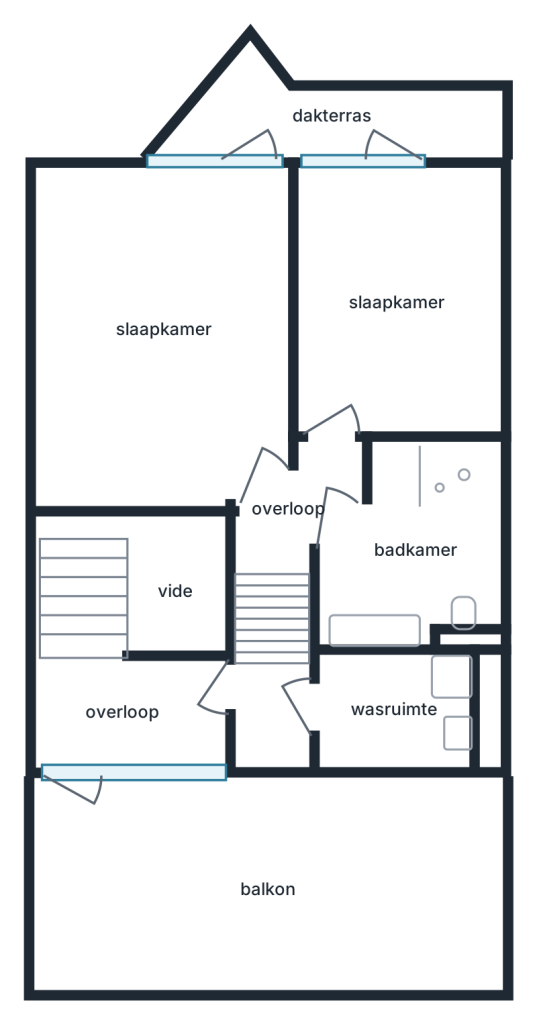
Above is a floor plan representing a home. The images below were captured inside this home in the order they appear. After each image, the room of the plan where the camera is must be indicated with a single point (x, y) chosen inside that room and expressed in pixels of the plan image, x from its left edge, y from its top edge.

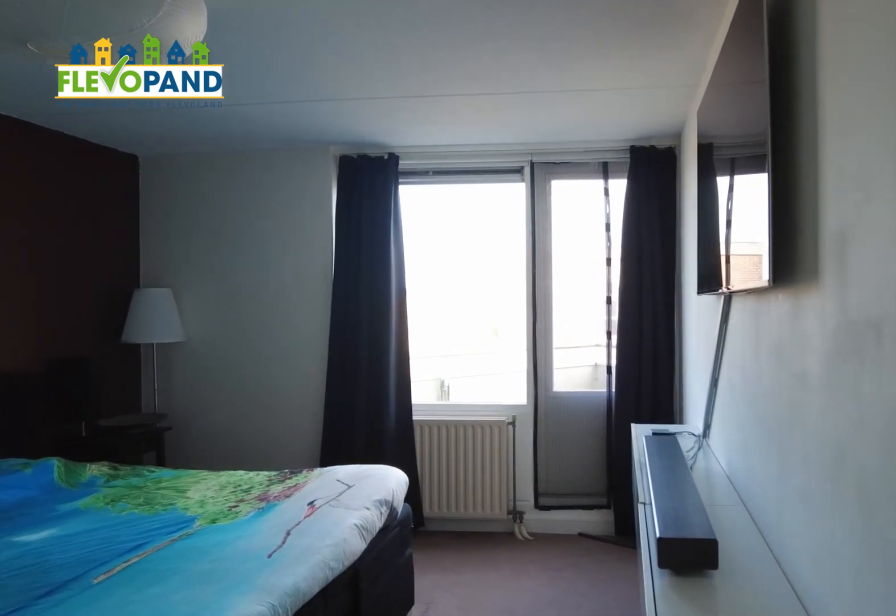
(81, 203)
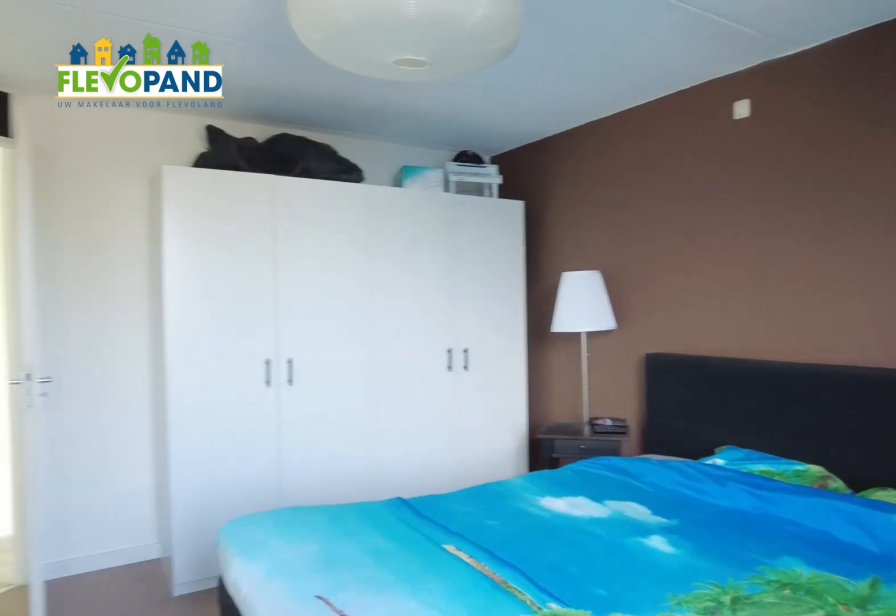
(81, 203)
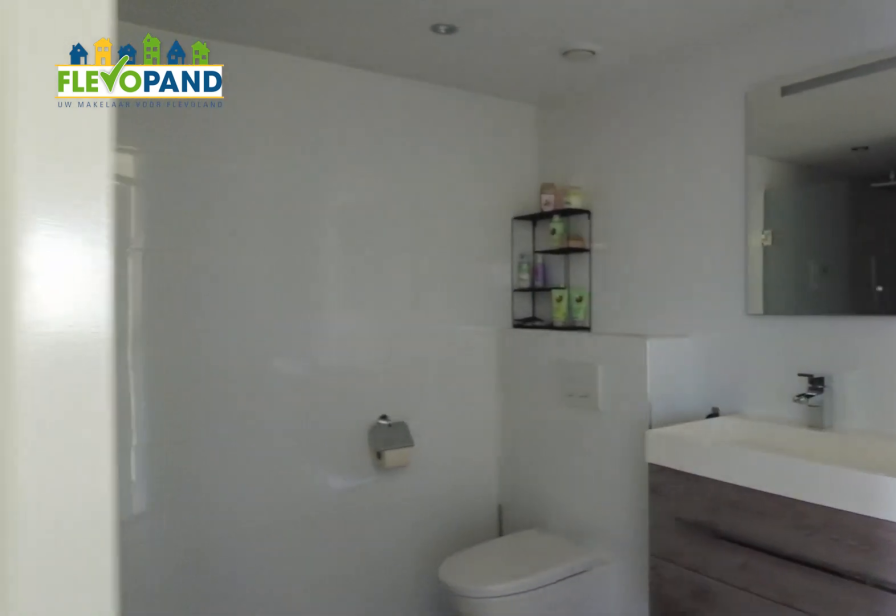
(373, 629)
